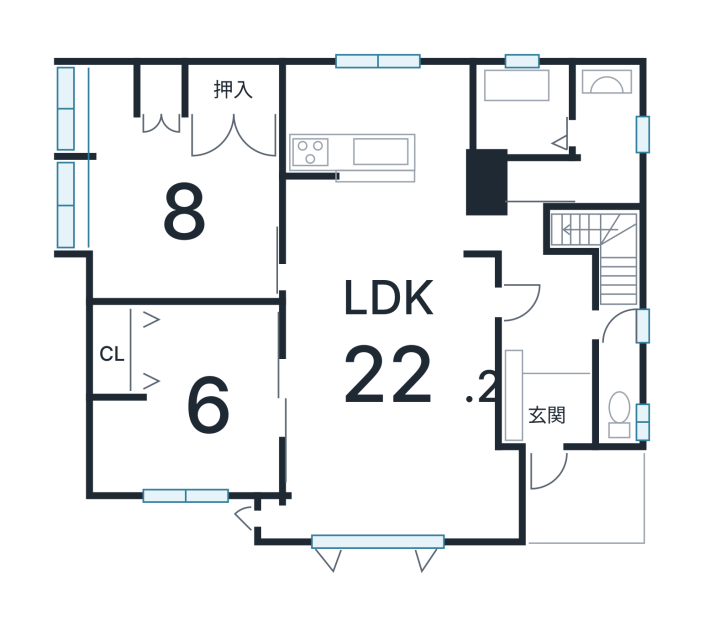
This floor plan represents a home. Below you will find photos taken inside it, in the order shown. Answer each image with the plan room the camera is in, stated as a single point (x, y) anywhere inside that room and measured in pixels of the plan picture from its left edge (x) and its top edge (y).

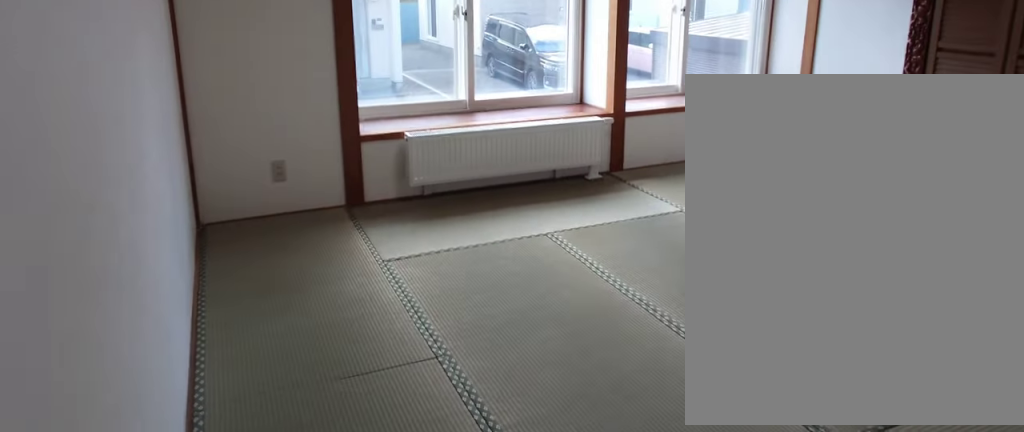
(196, 234)
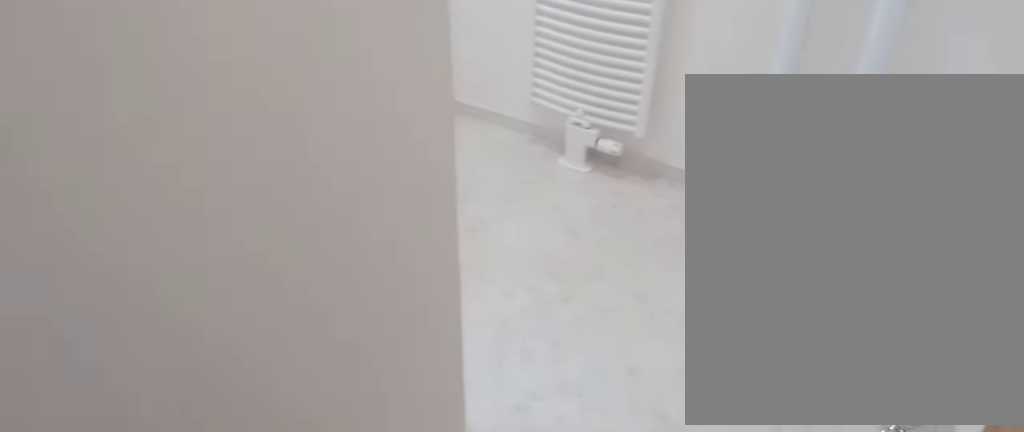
(607, 154)
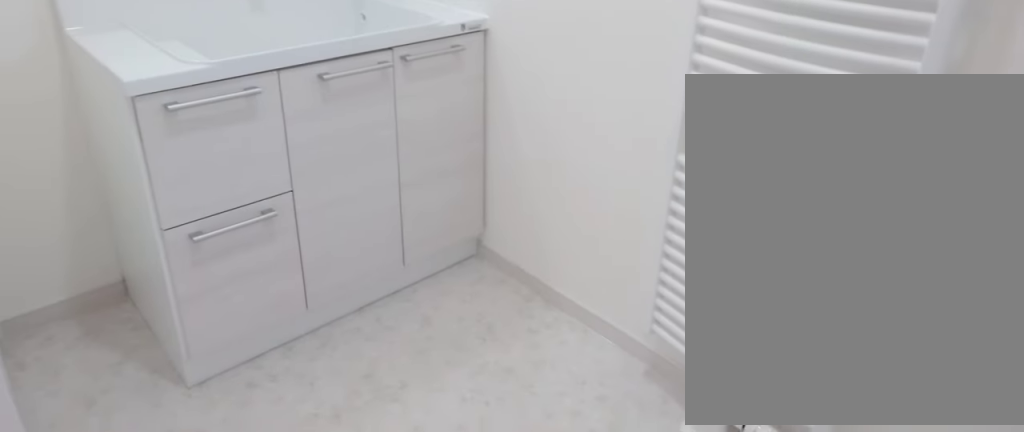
(607, 154)
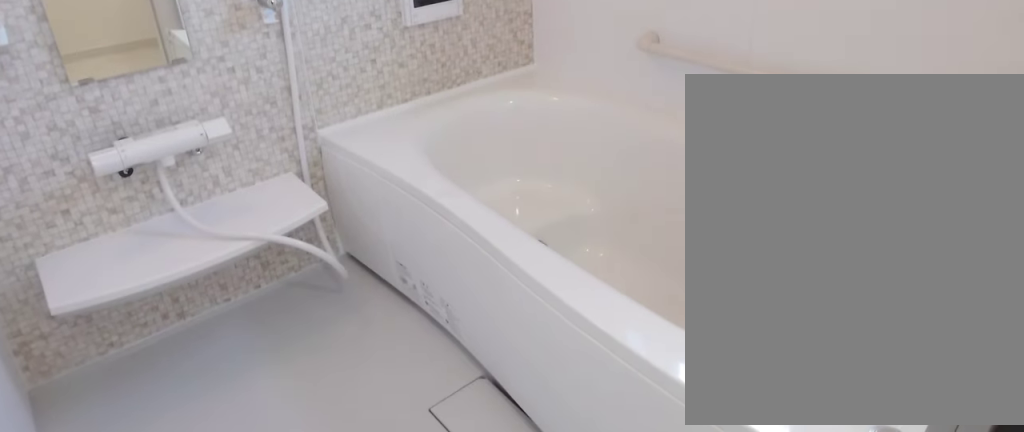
(517, 125)
